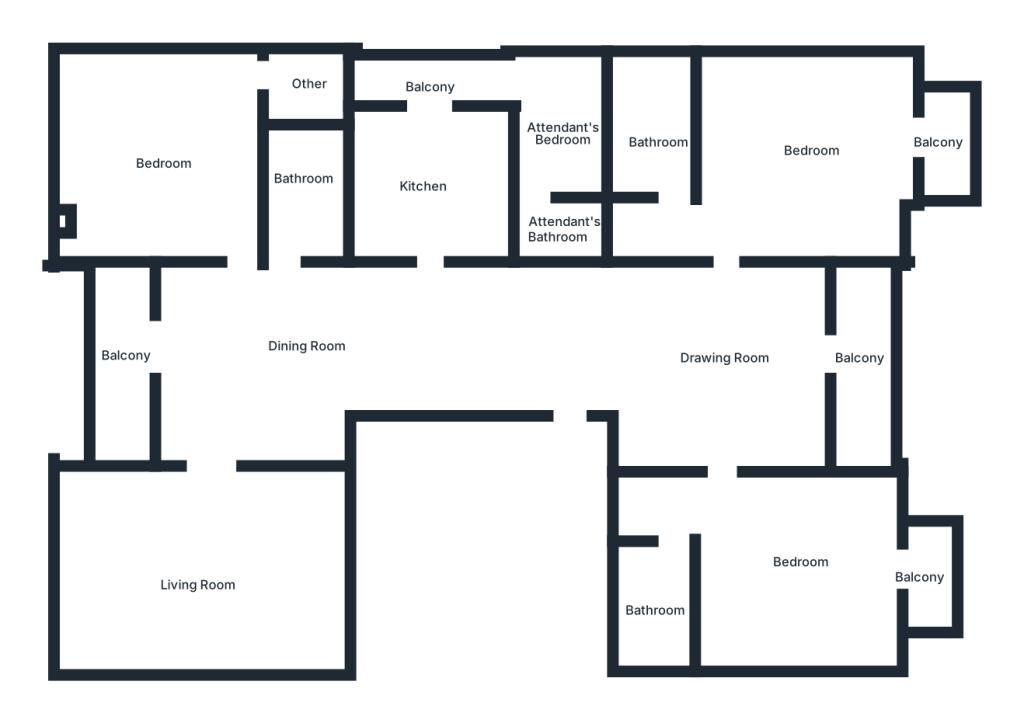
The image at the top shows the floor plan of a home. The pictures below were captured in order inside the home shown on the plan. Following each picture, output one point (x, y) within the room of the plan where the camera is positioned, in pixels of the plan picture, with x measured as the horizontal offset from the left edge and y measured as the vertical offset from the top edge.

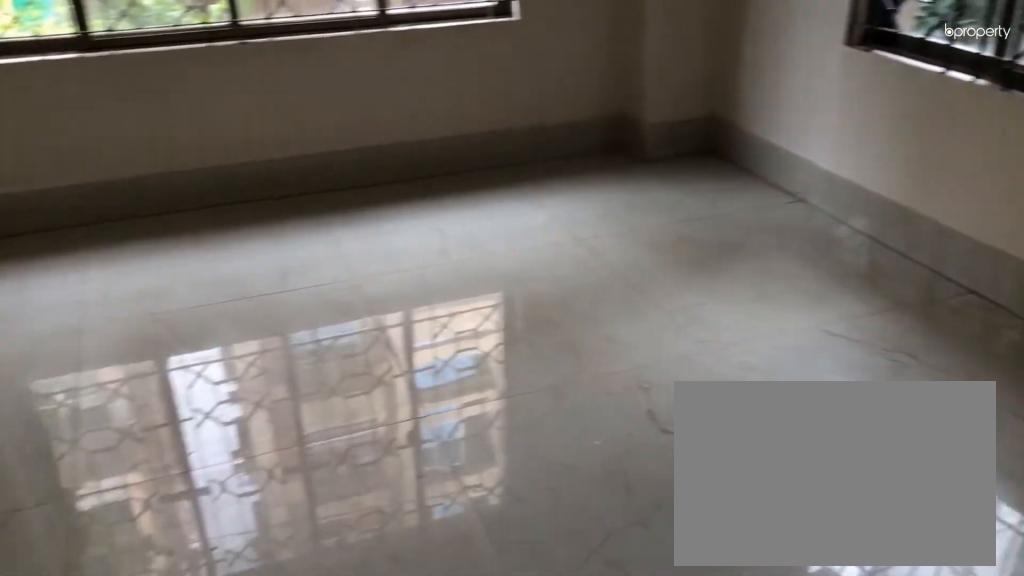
(167, 158)
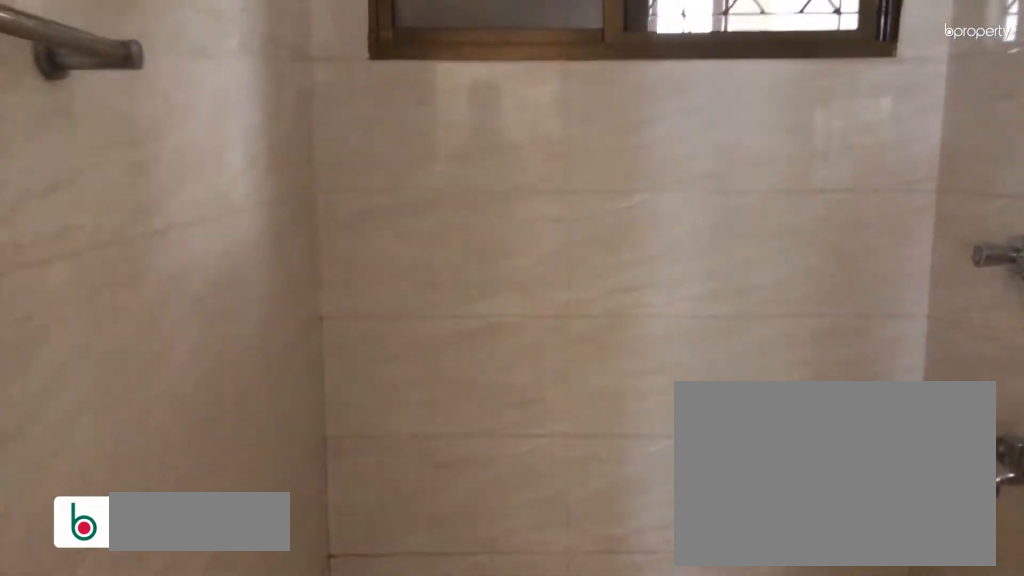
(305, 187)
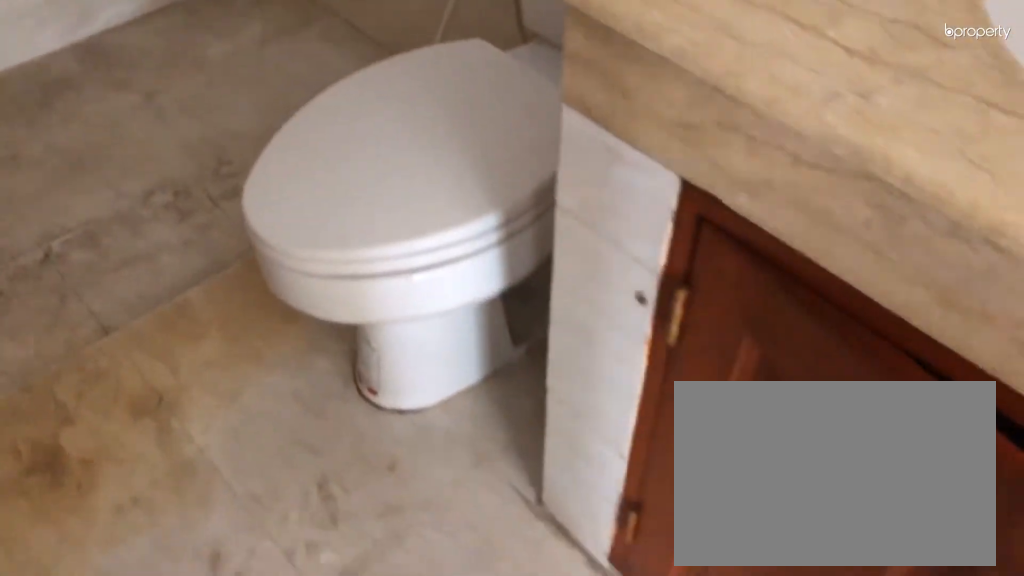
(305, 187)
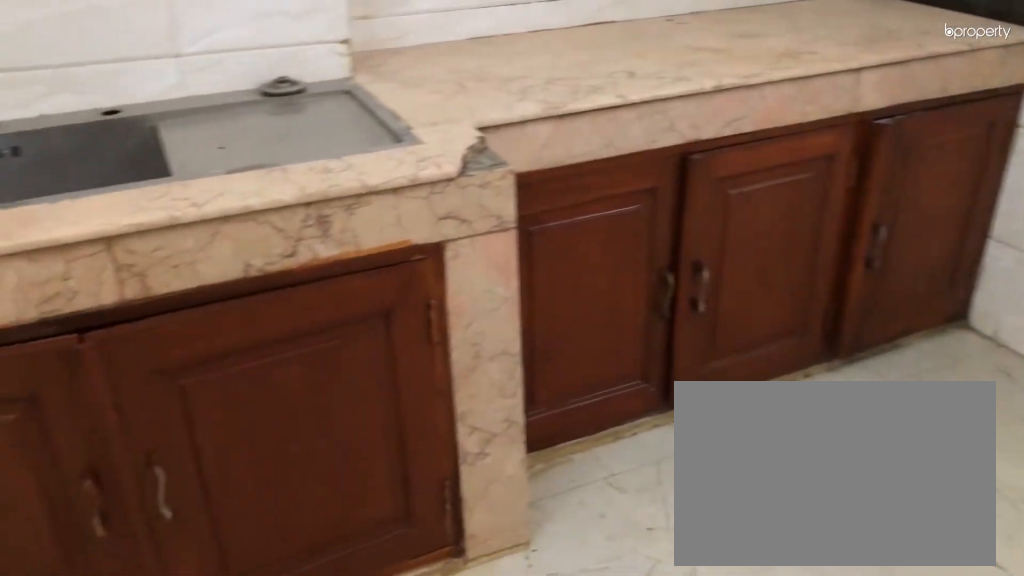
(424, 181)
